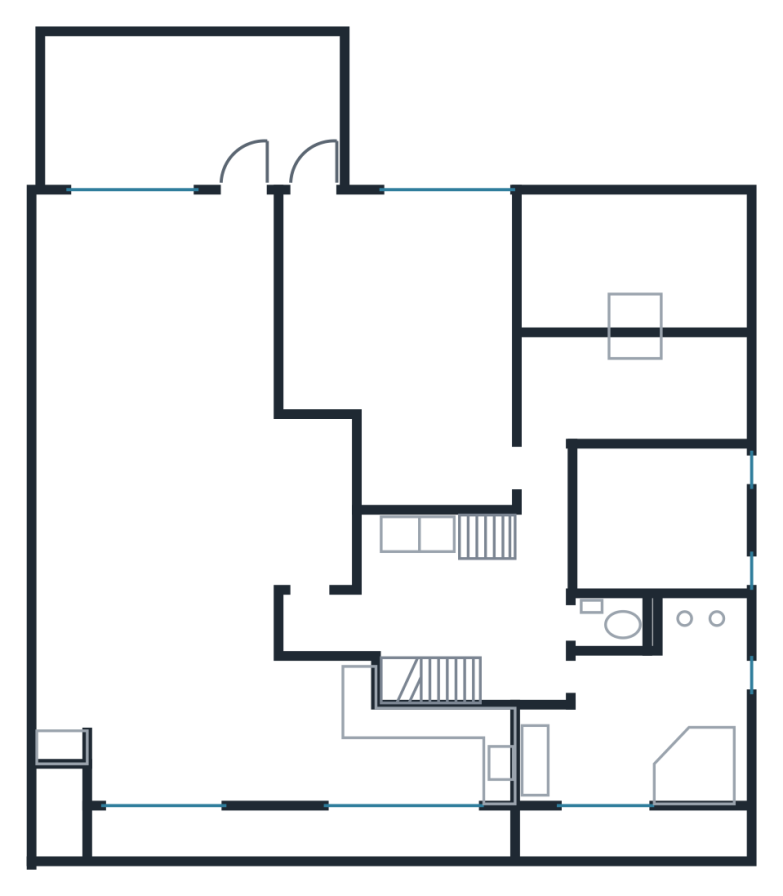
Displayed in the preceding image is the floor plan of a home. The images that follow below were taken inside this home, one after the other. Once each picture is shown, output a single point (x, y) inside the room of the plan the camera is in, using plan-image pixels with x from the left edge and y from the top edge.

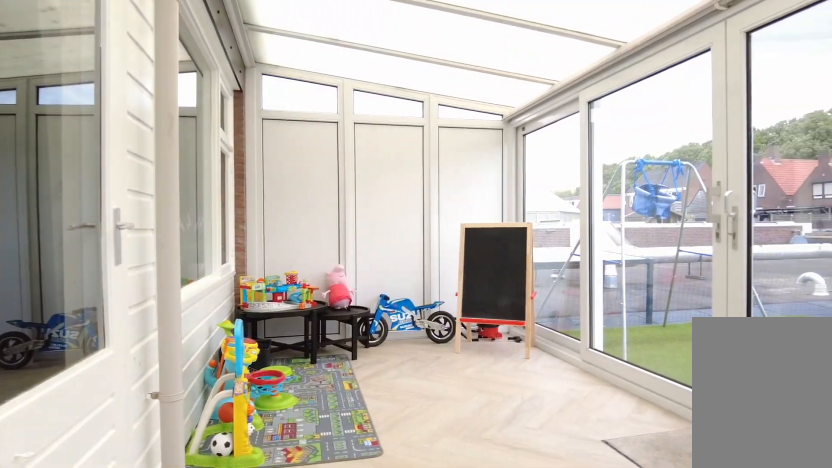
(193, 109)
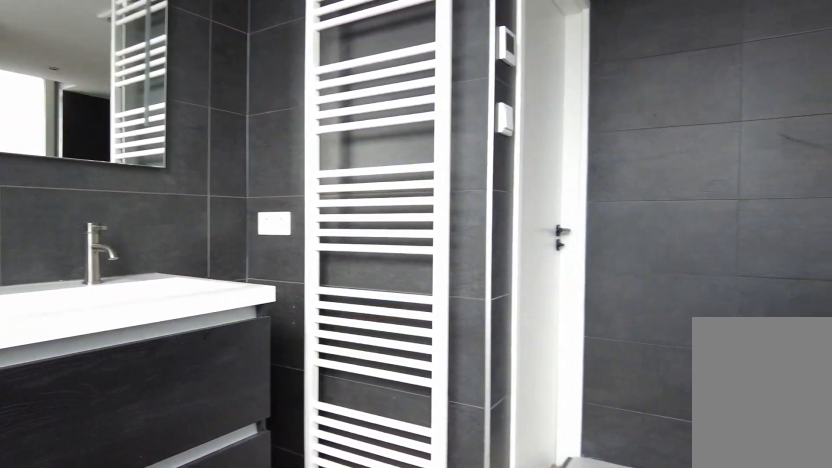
(644, 707)
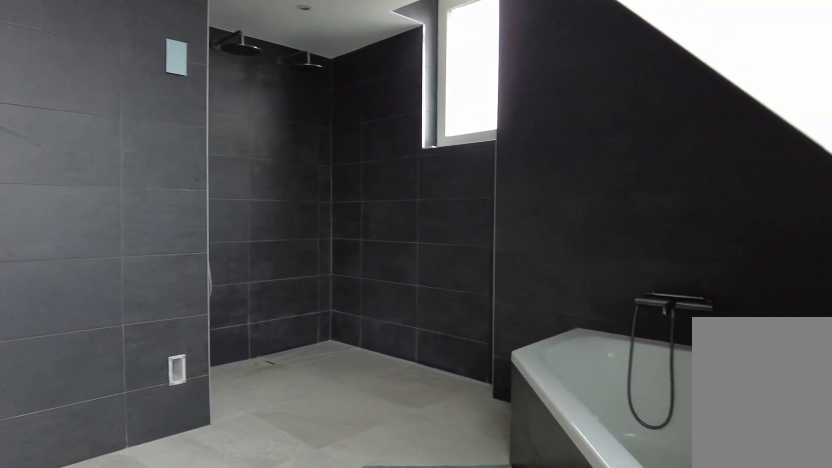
(644, 707)
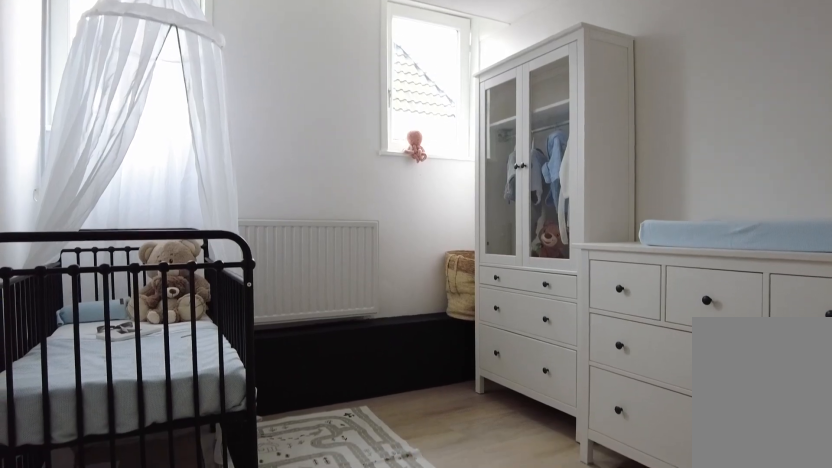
(659, 523)
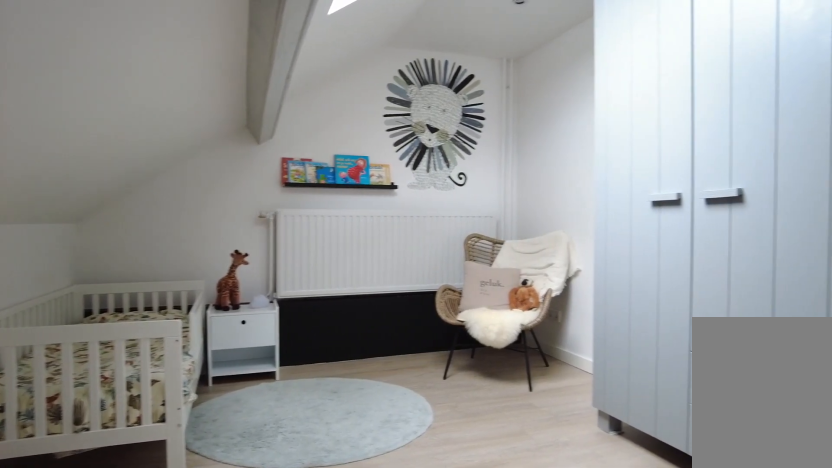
(631, 389)
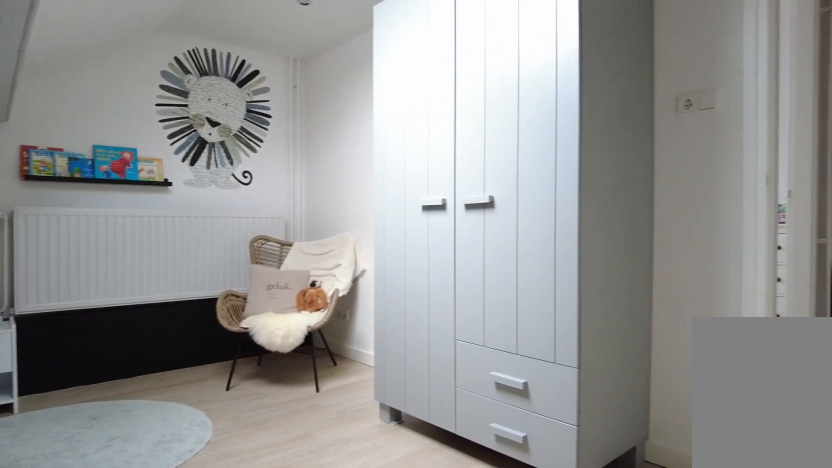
(631, 389)
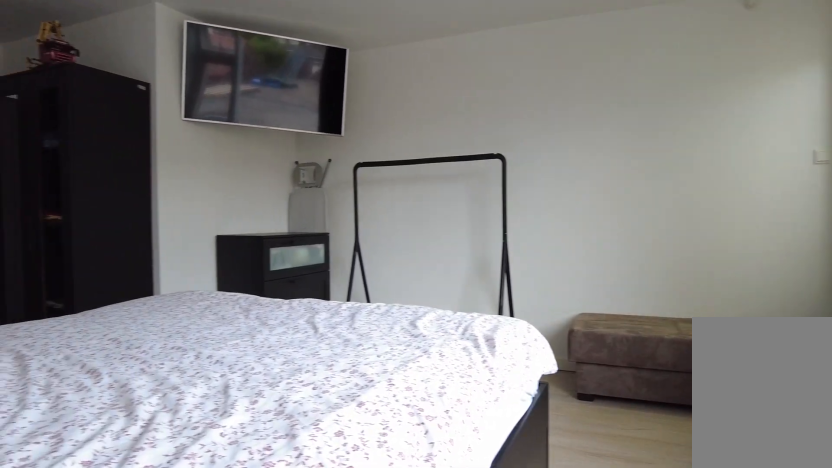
(408, 341)
